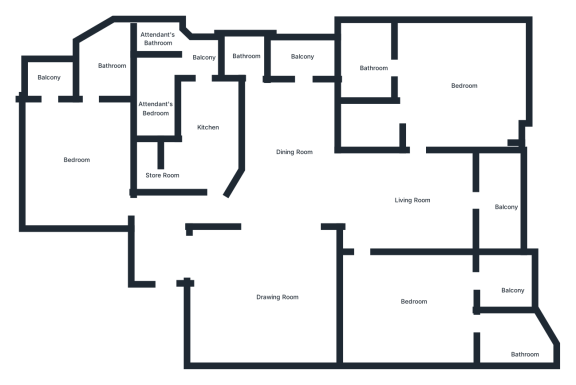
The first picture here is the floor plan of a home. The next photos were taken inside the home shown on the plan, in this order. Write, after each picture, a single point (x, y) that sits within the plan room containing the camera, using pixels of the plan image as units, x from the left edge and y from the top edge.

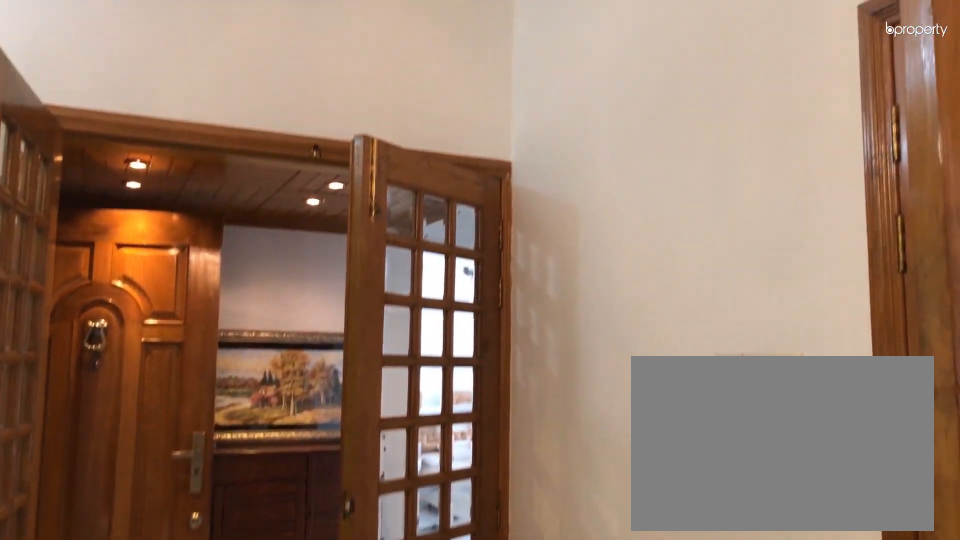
(260, 289)
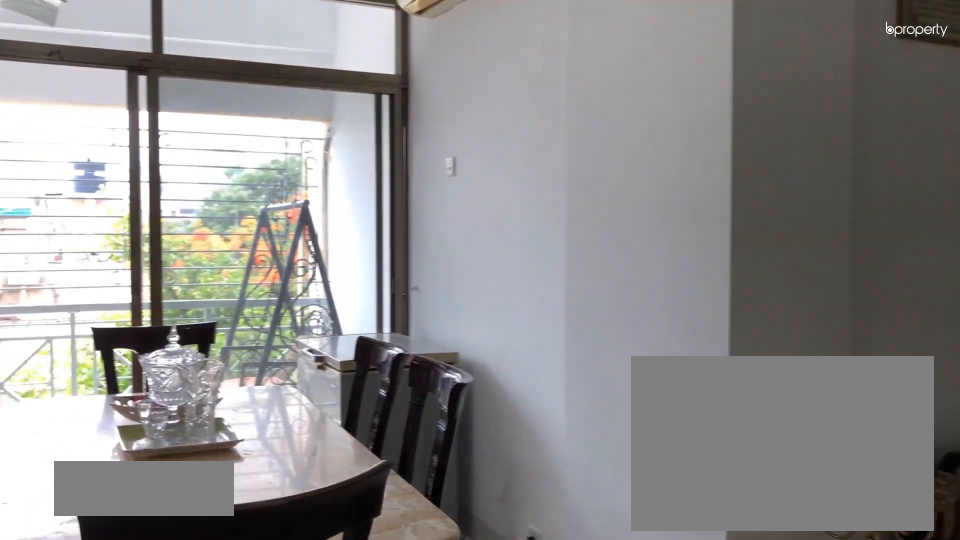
(291, 141)
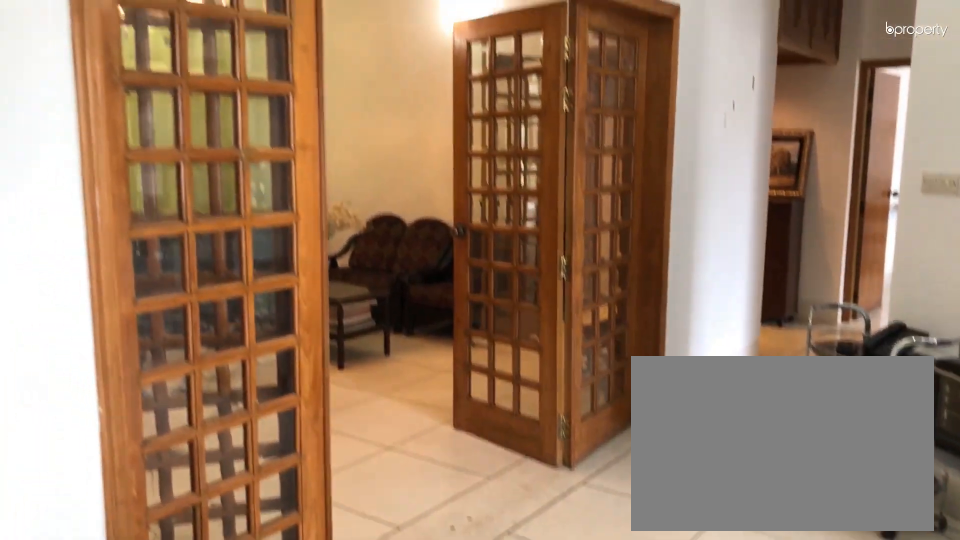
(291, 141)
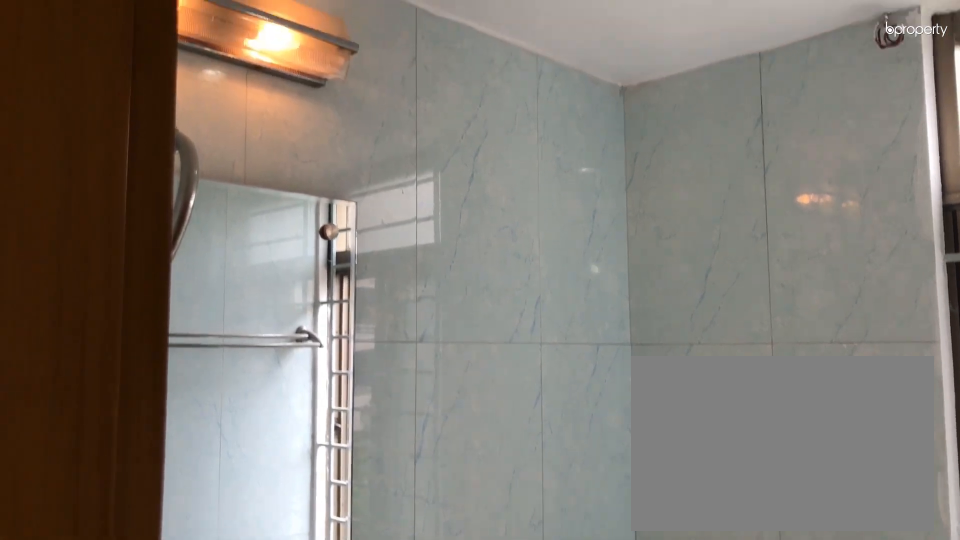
(242, 53)
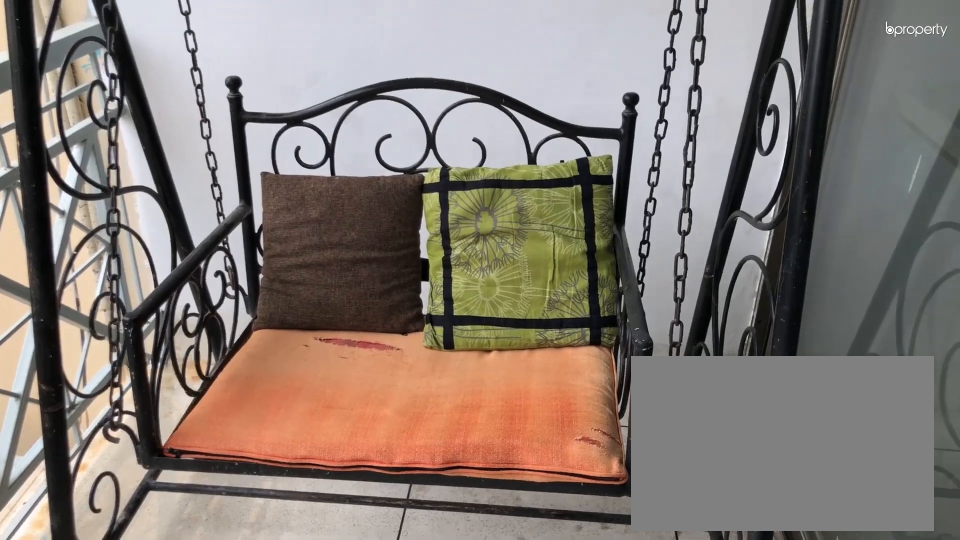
(298, 54)
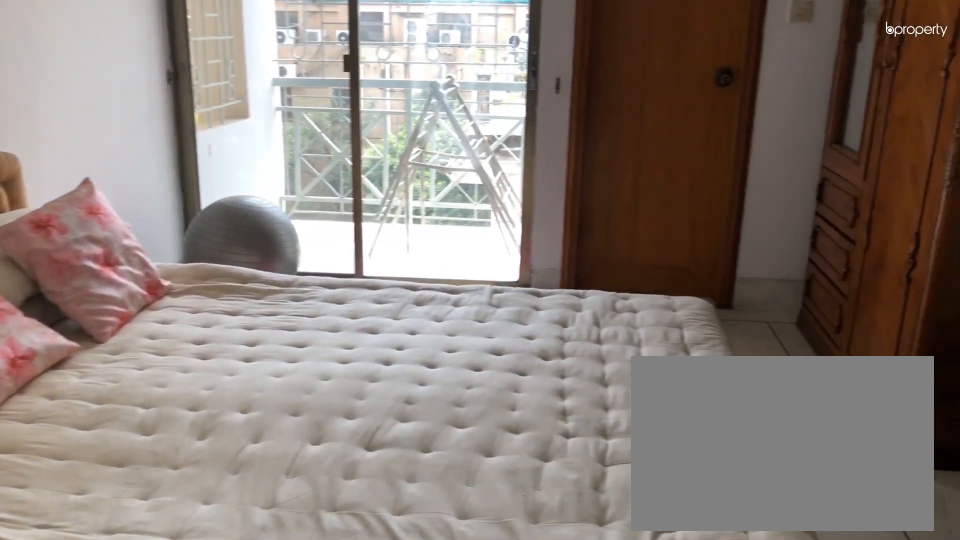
(81, 144)
